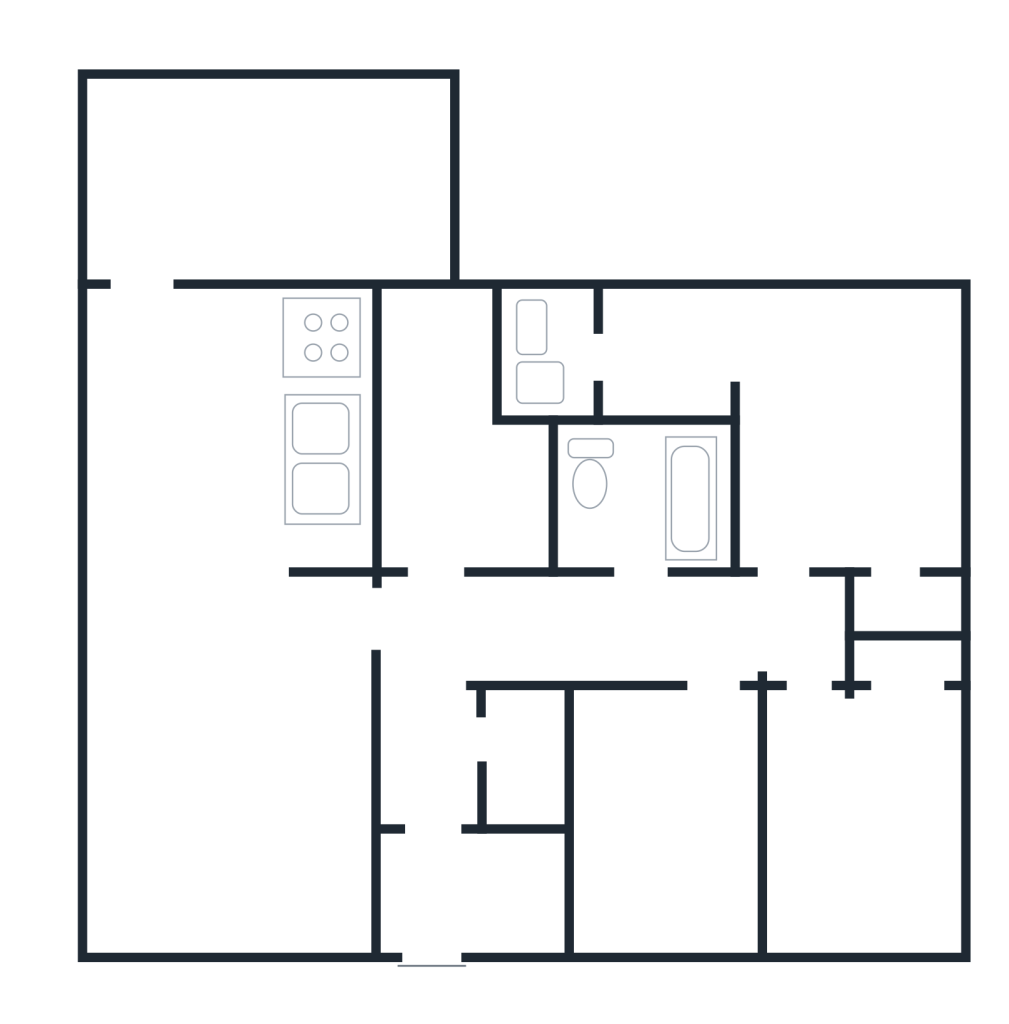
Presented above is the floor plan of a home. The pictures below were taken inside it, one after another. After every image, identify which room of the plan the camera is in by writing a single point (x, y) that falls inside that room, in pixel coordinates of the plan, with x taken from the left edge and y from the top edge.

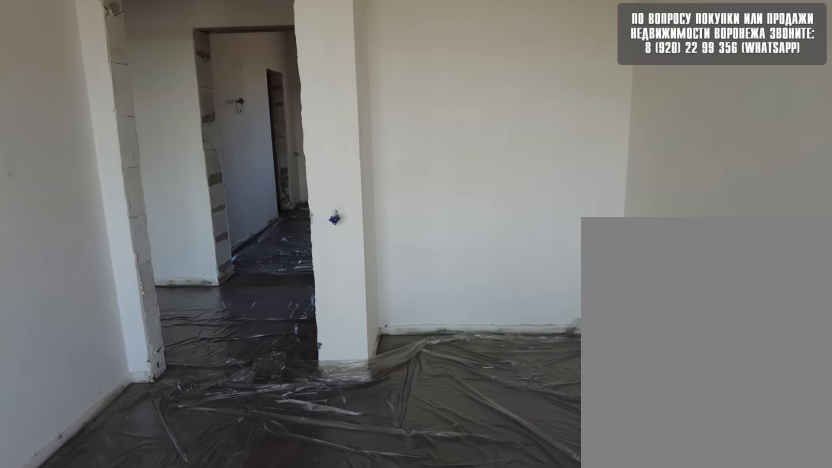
(838, 812)
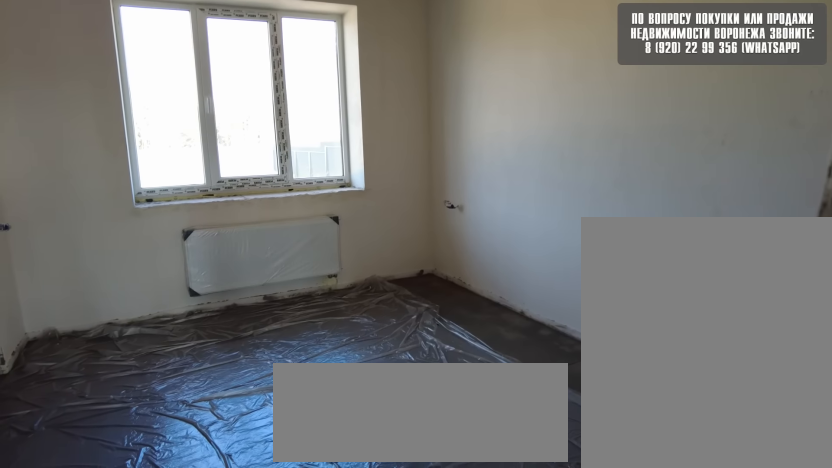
(831, 556)
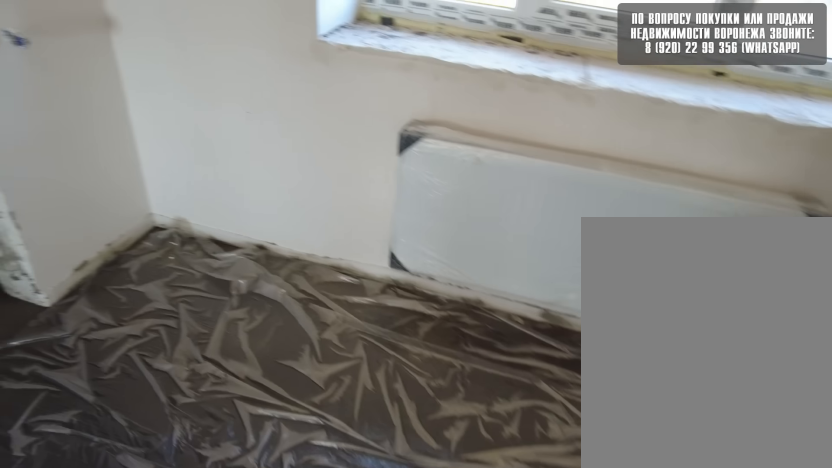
(831, 556)
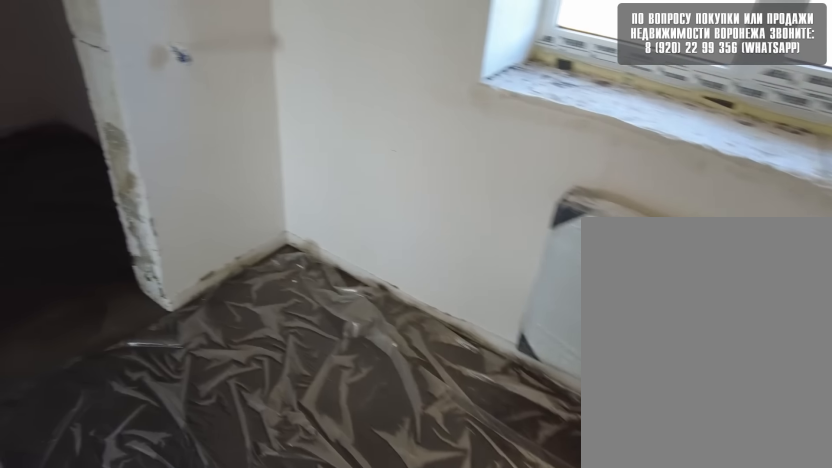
(824, 537)
